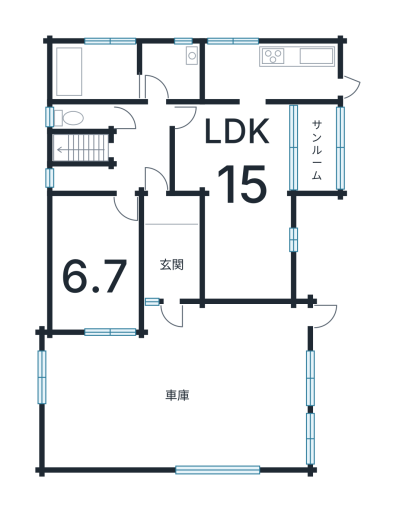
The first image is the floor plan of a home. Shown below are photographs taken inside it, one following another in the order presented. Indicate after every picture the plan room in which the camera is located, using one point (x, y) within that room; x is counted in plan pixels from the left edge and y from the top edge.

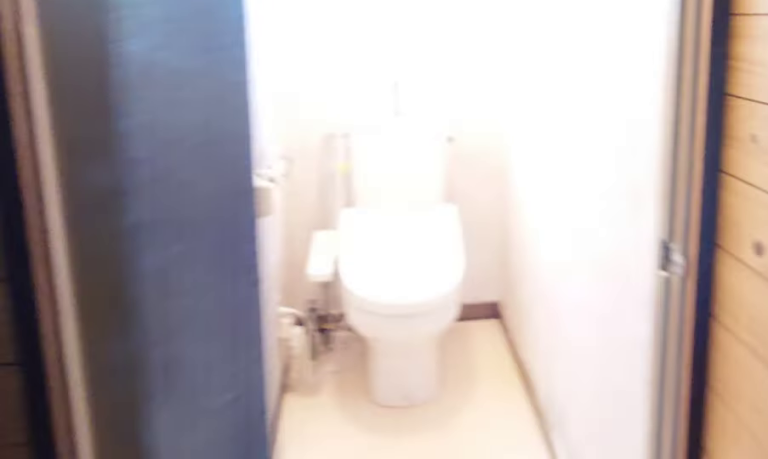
(79, 119)
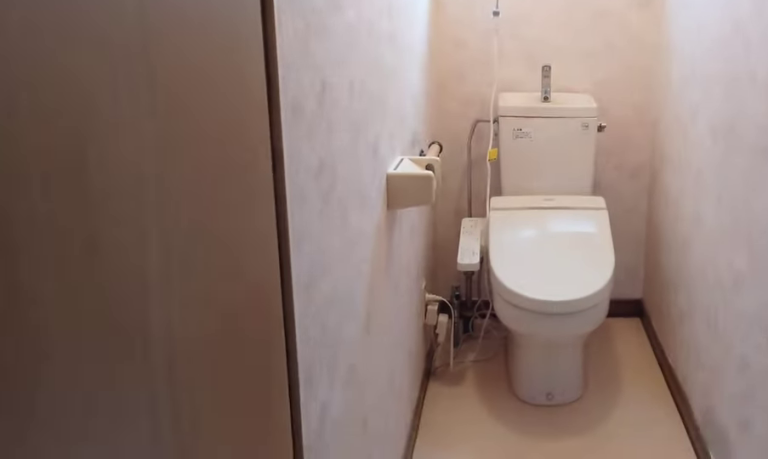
(79, 119)
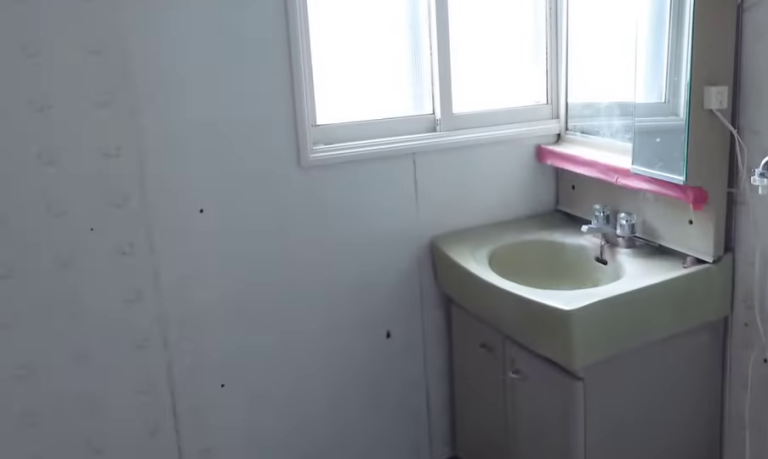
(175, 67)
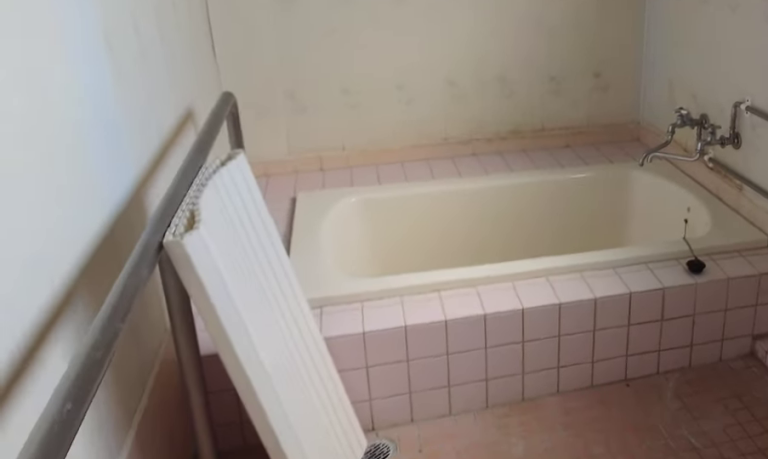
(96, 72)
